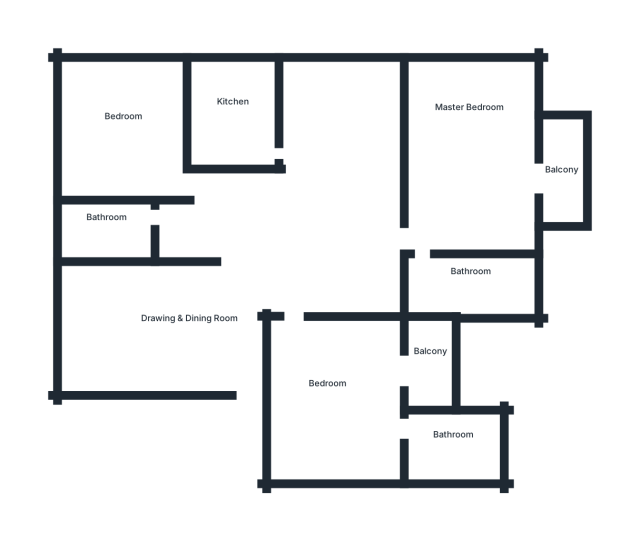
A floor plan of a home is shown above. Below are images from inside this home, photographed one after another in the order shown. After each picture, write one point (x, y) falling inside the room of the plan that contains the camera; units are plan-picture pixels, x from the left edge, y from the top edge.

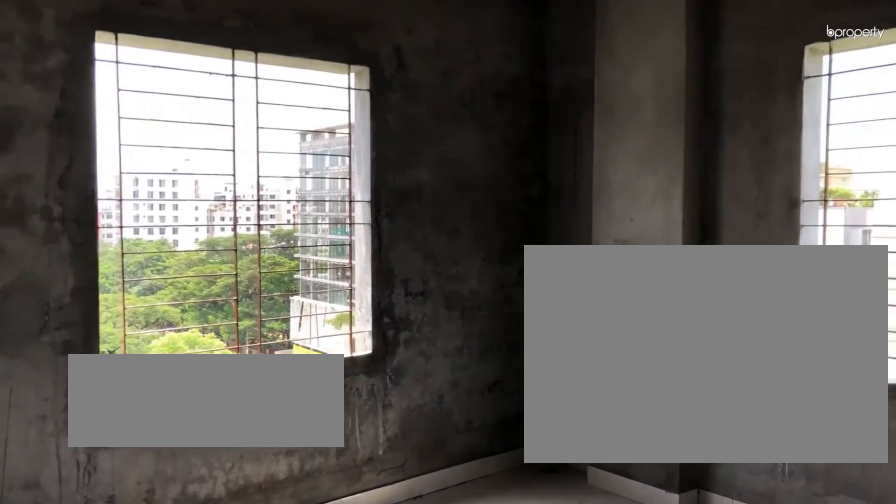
(124, 132)
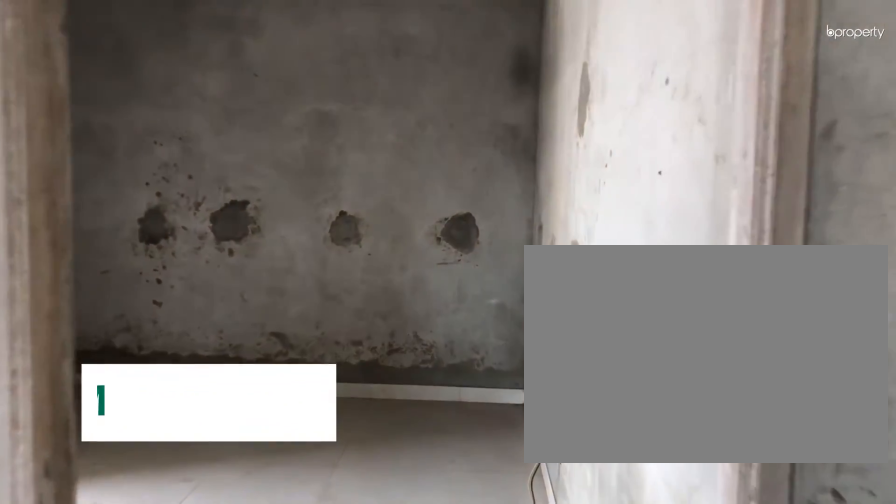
(317, 395)
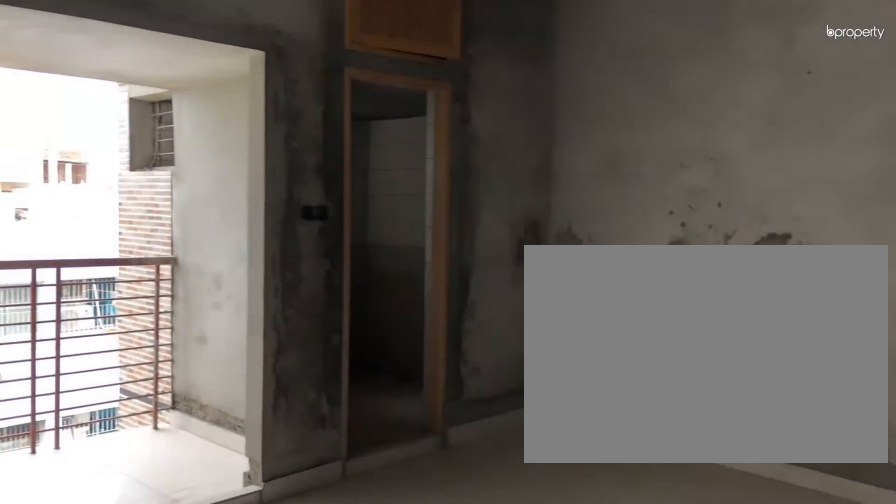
(317, 395)
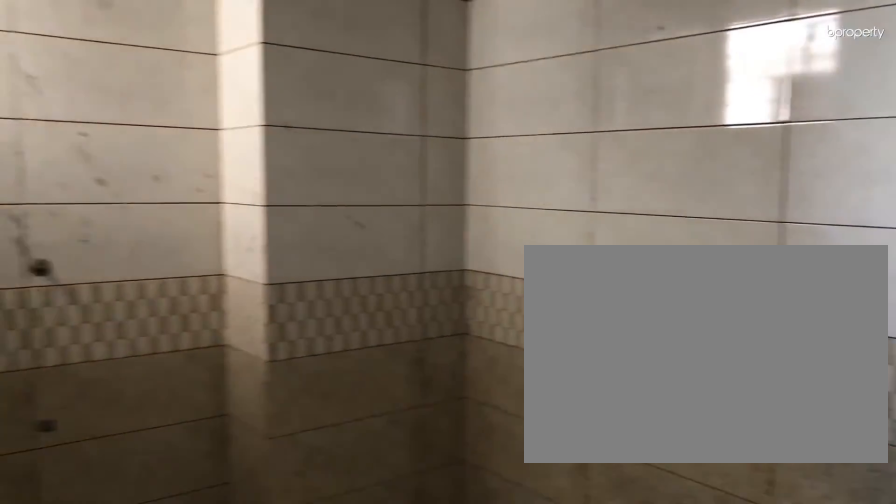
(452, 450)
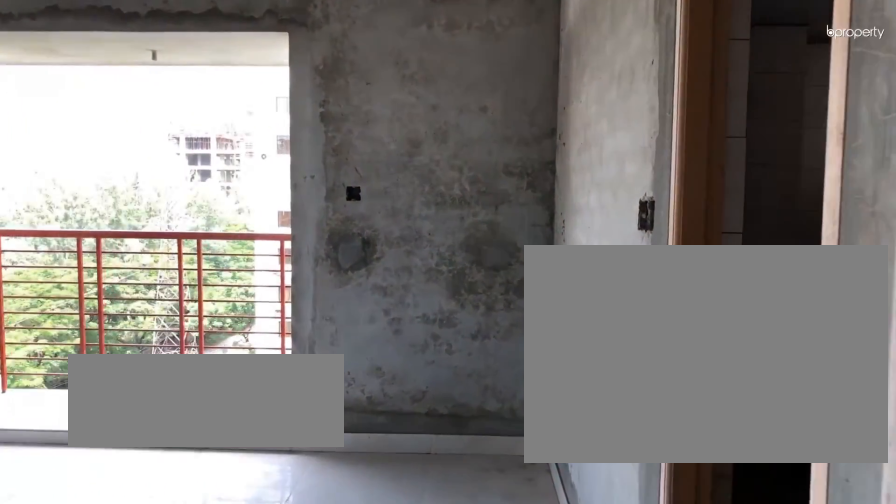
(466, 161)
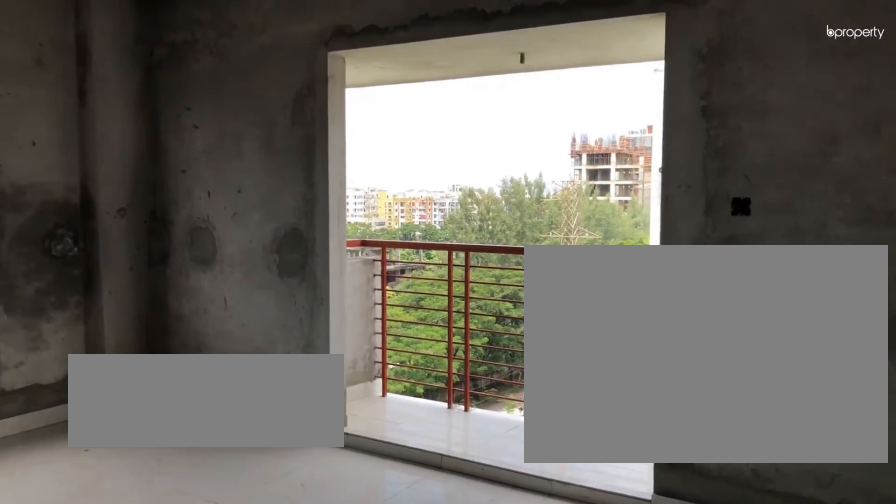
(466, 161)
